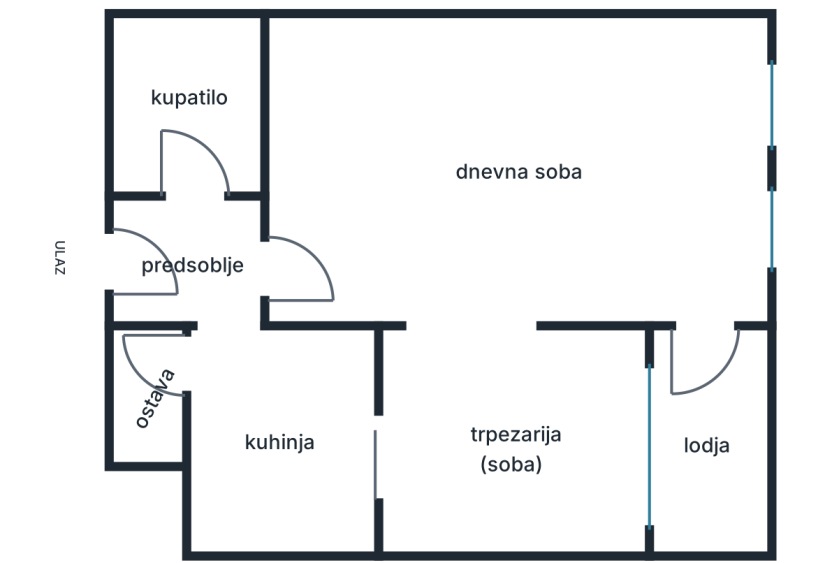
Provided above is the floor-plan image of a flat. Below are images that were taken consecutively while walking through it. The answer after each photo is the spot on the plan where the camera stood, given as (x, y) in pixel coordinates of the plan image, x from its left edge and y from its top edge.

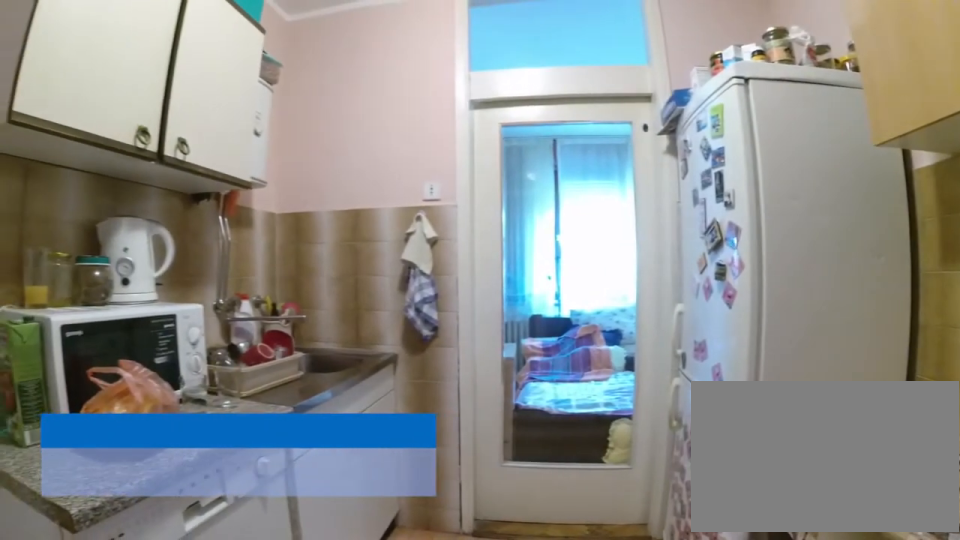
(199, 507)
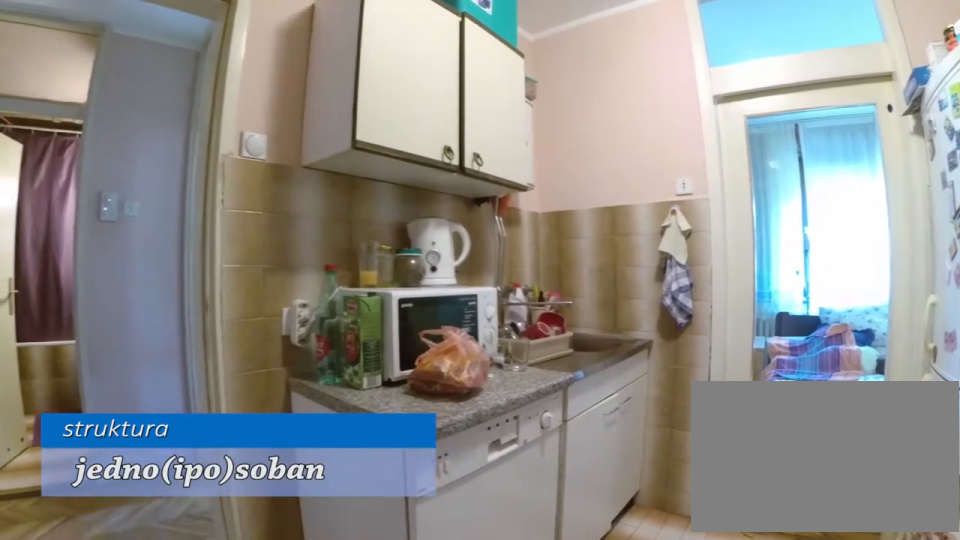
(209, 524)
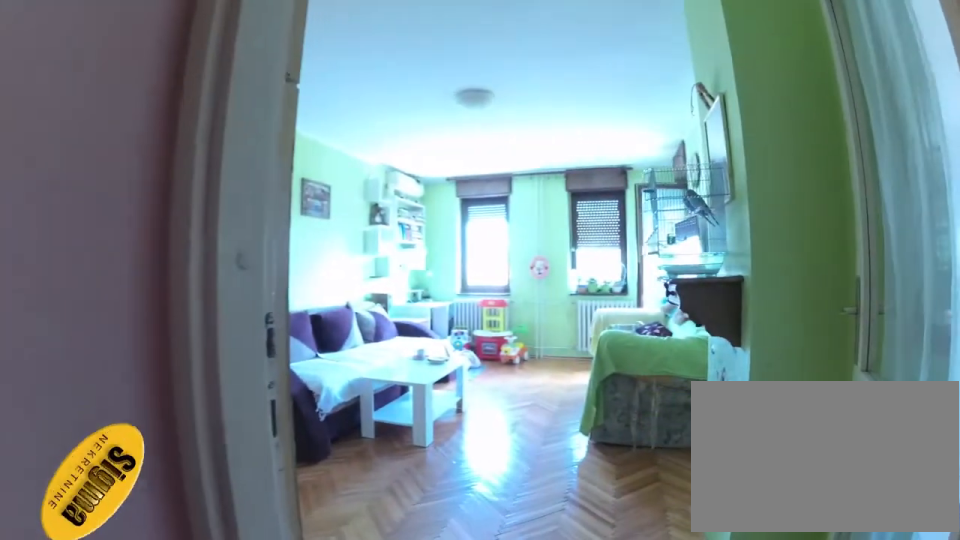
(220, 268)
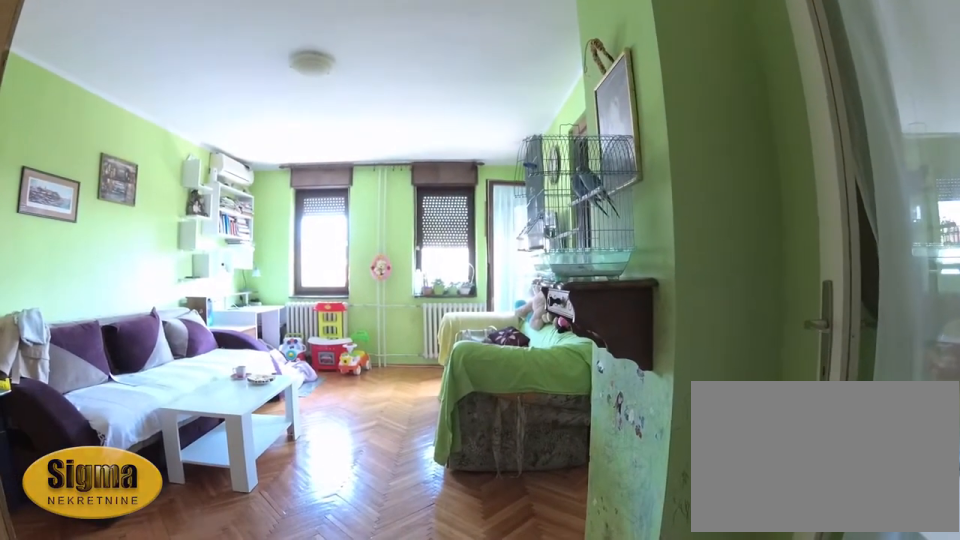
(286, 259)
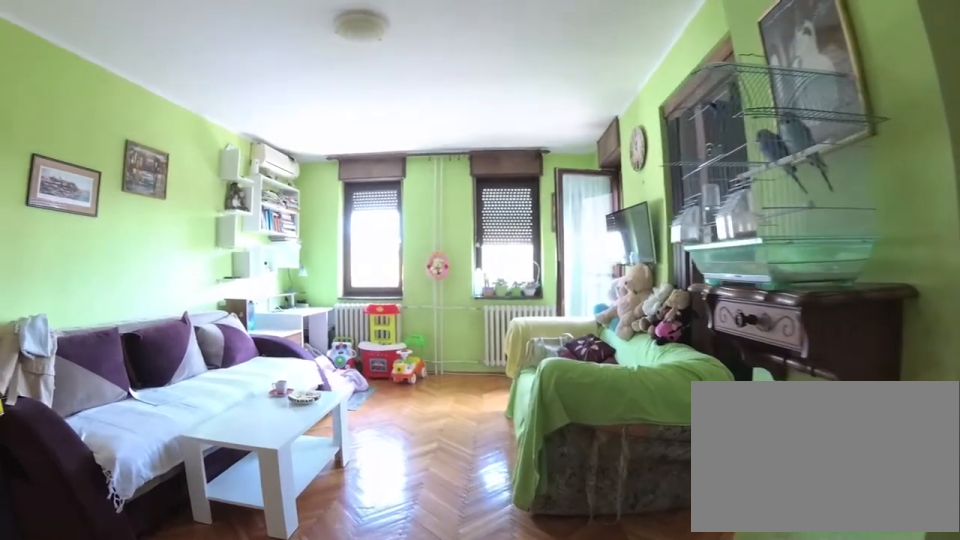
(303, 249)
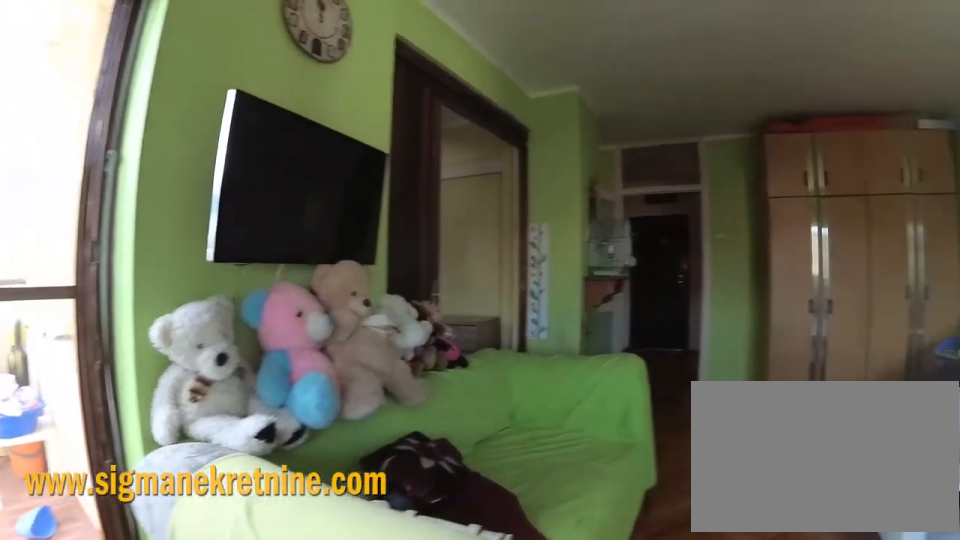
(737, 260)
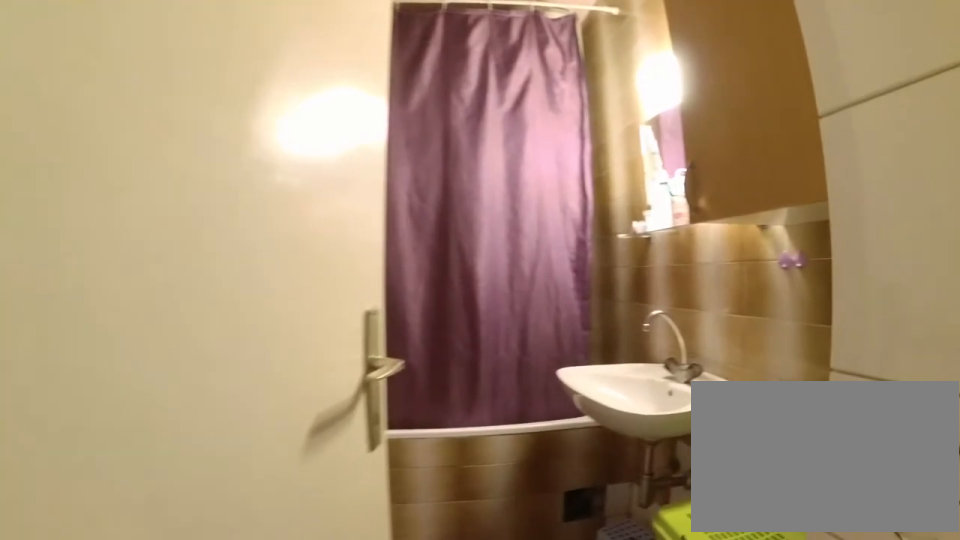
(211, 250)
